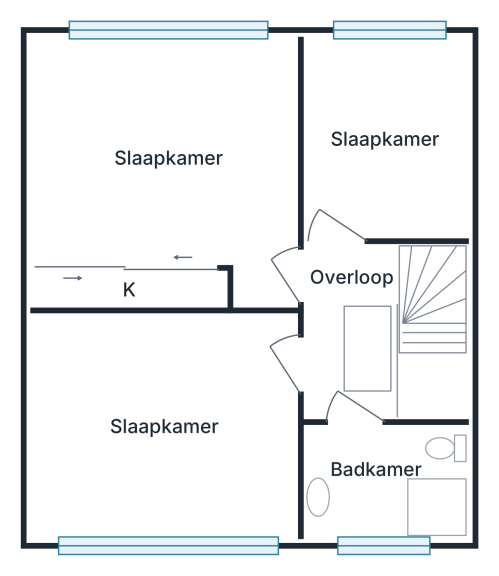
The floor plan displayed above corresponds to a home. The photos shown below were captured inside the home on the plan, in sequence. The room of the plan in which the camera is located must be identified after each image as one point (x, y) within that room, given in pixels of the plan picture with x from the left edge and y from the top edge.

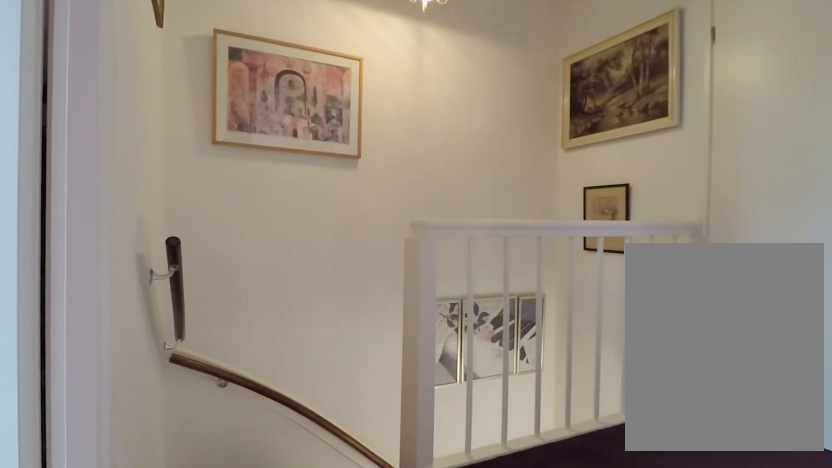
(346, 325)
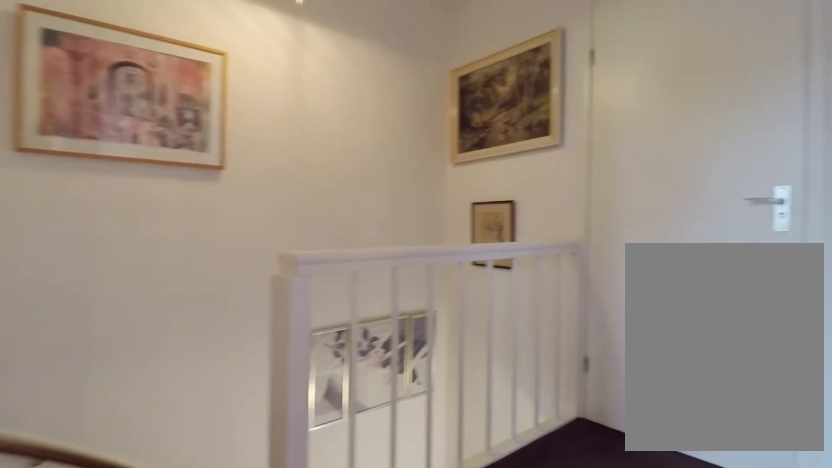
(346, 325)
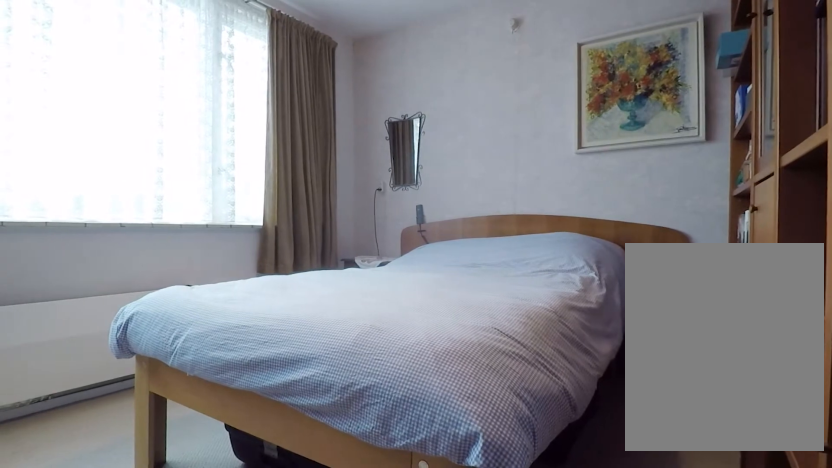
(165, 424)
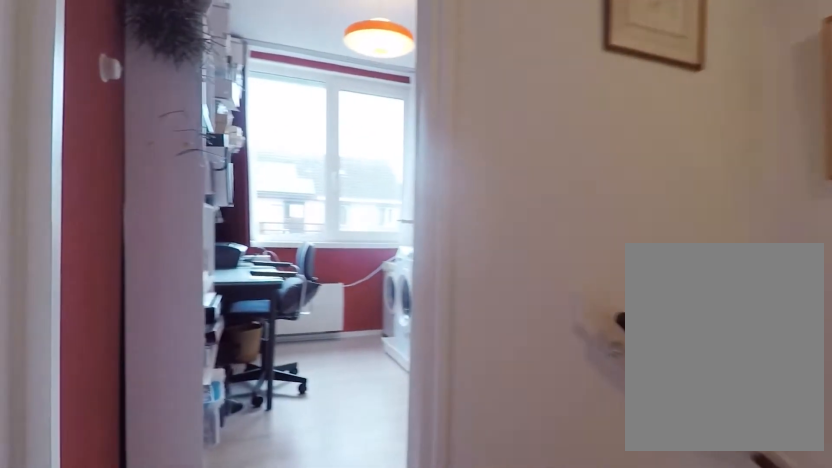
(346, 325)
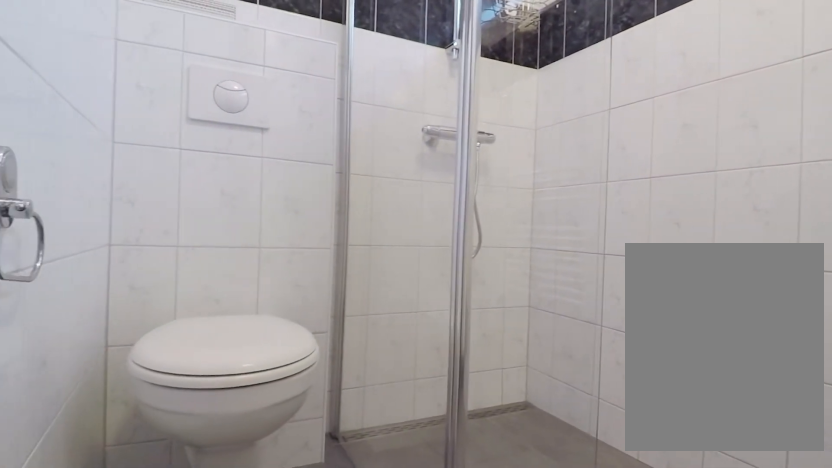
(384, 481)
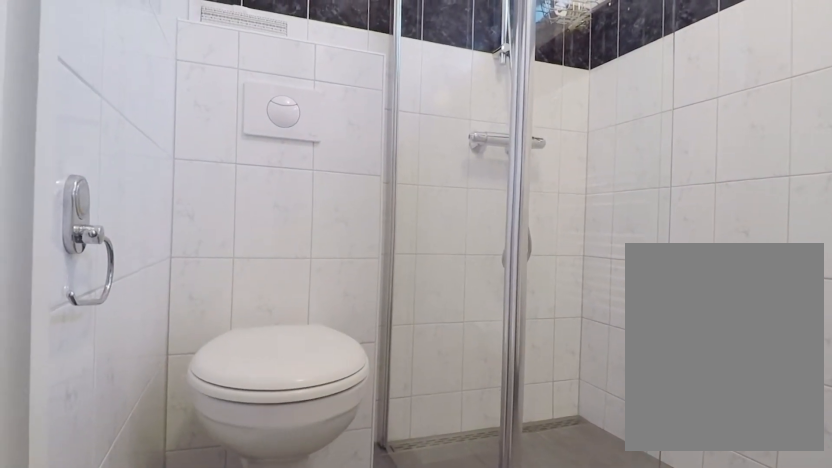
(384, 481)
